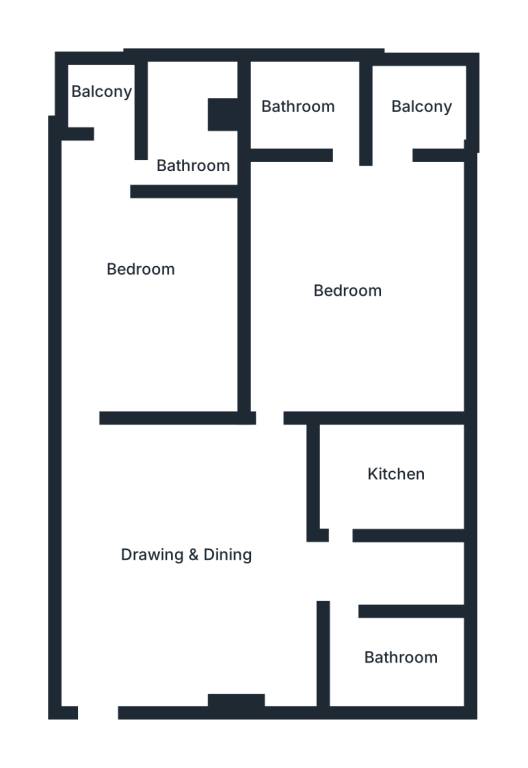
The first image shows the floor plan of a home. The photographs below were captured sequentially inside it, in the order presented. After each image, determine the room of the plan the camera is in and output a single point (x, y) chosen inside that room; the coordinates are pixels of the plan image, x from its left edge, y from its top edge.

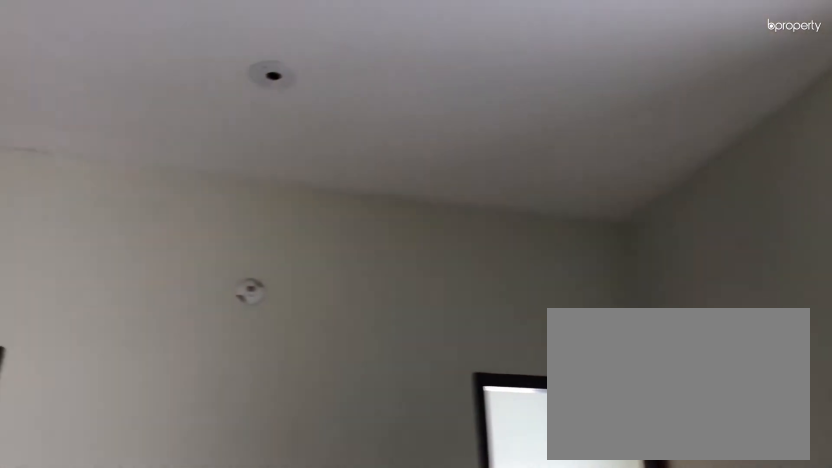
(185, 538)
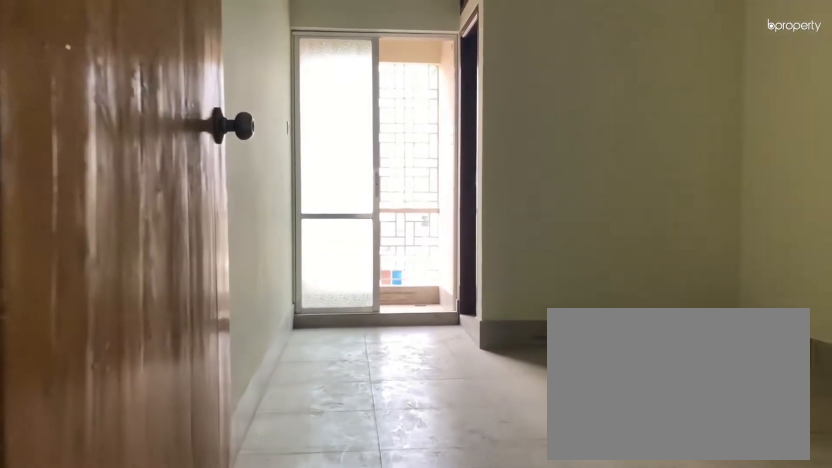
(96, 435)
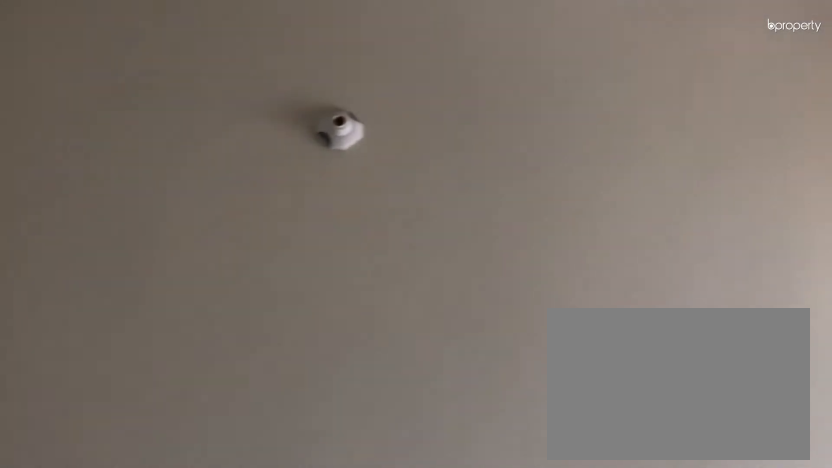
(127, 249)
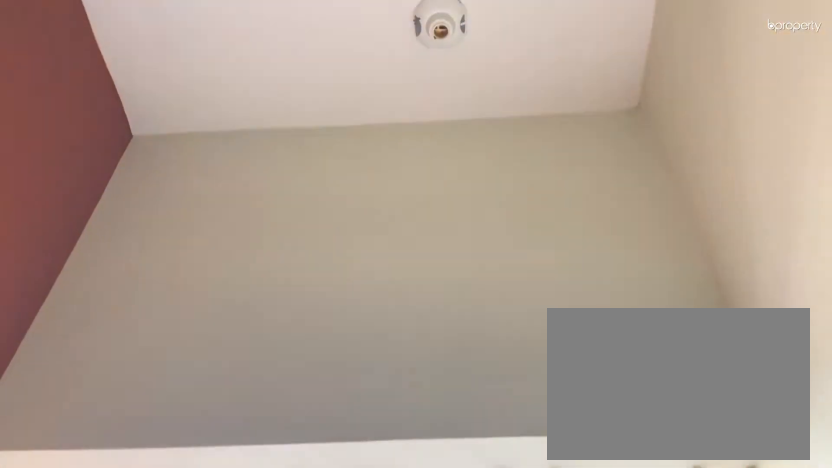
(109, 106)
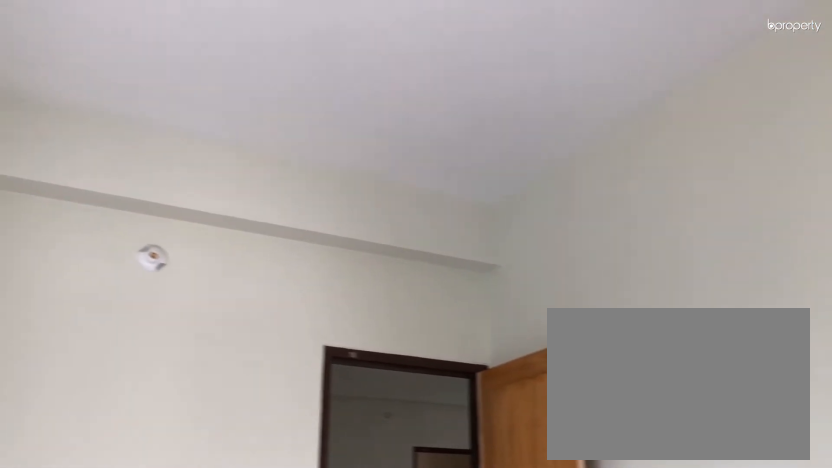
(364, 253)
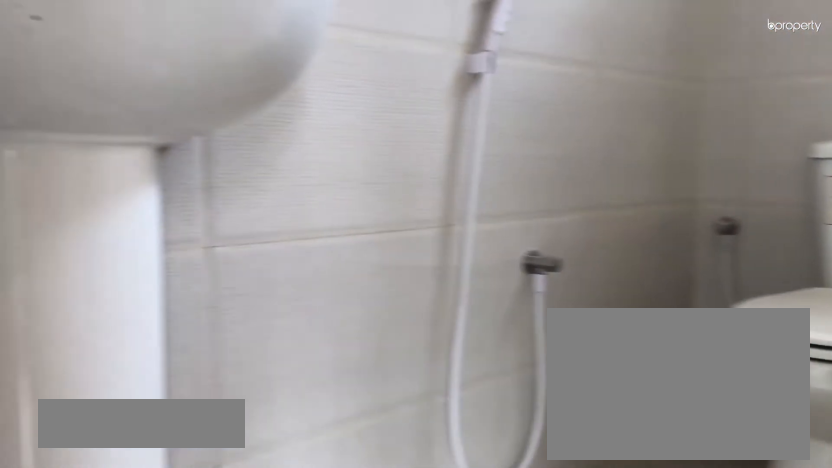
(308, 102)
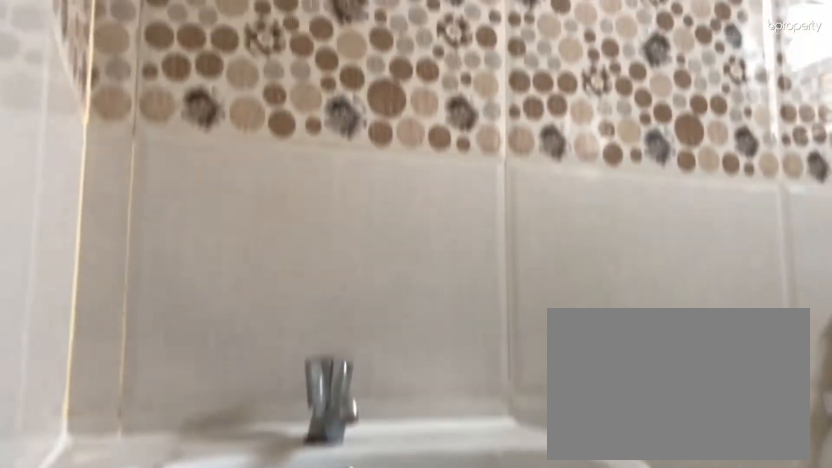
(308, 102)
